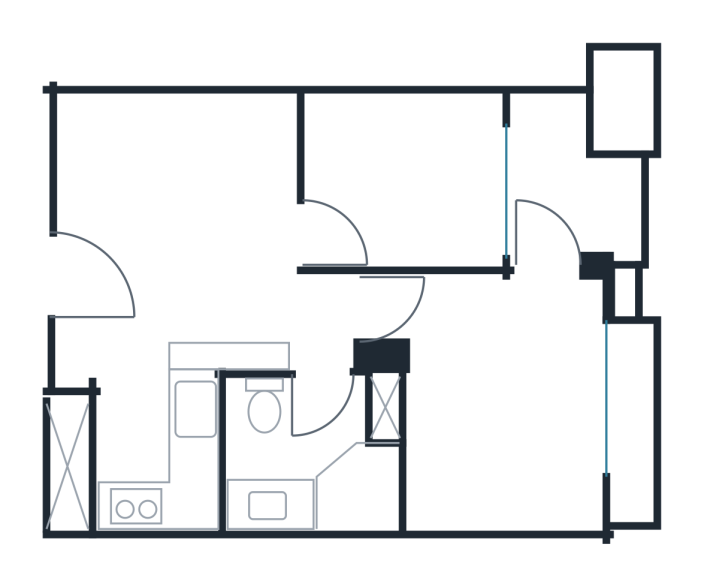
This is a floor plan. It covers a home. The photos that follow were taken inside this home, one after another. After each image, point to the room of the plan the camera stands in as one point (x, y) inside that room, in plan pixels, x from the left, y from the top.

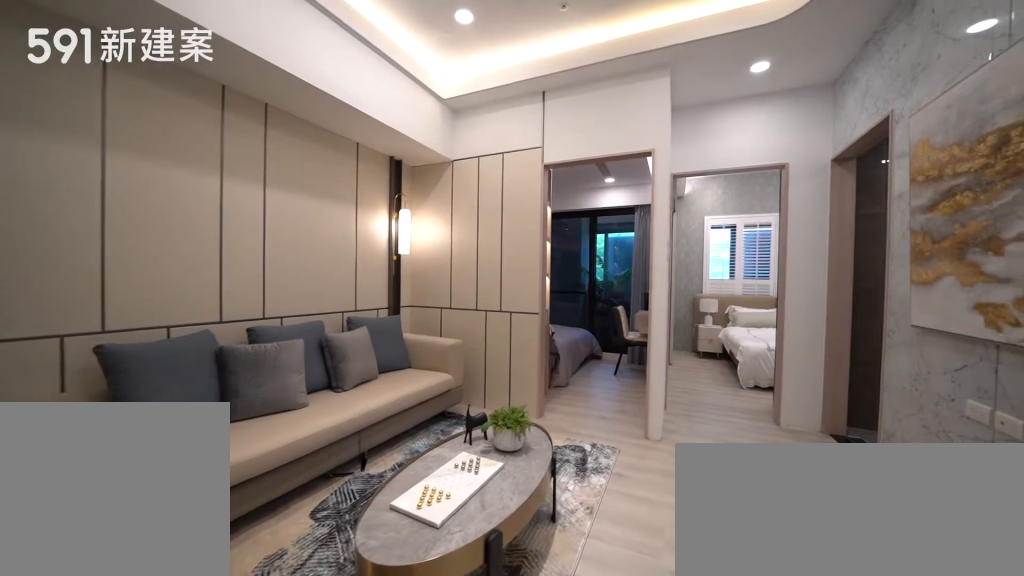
(179, 203)
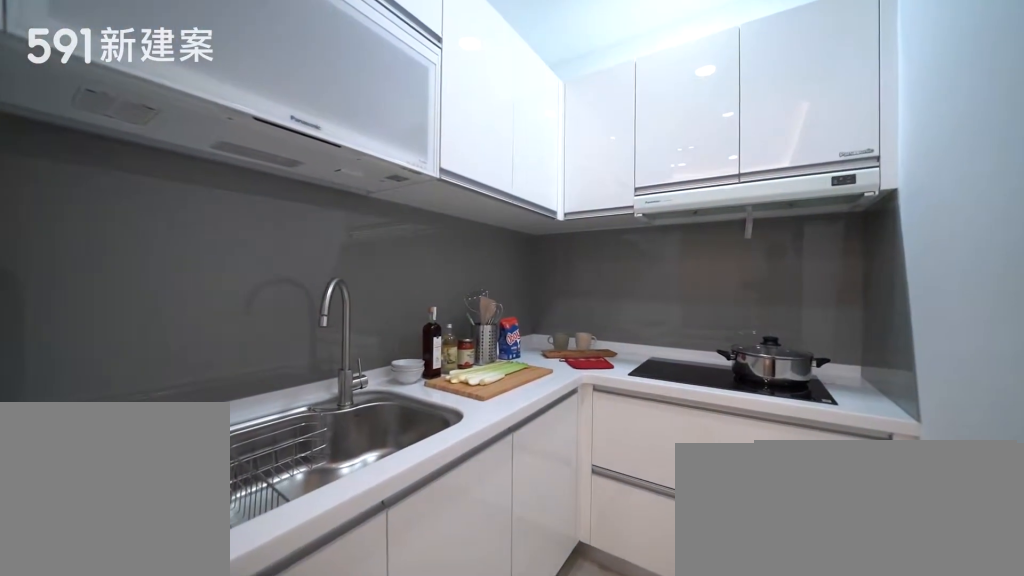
(148, 418)
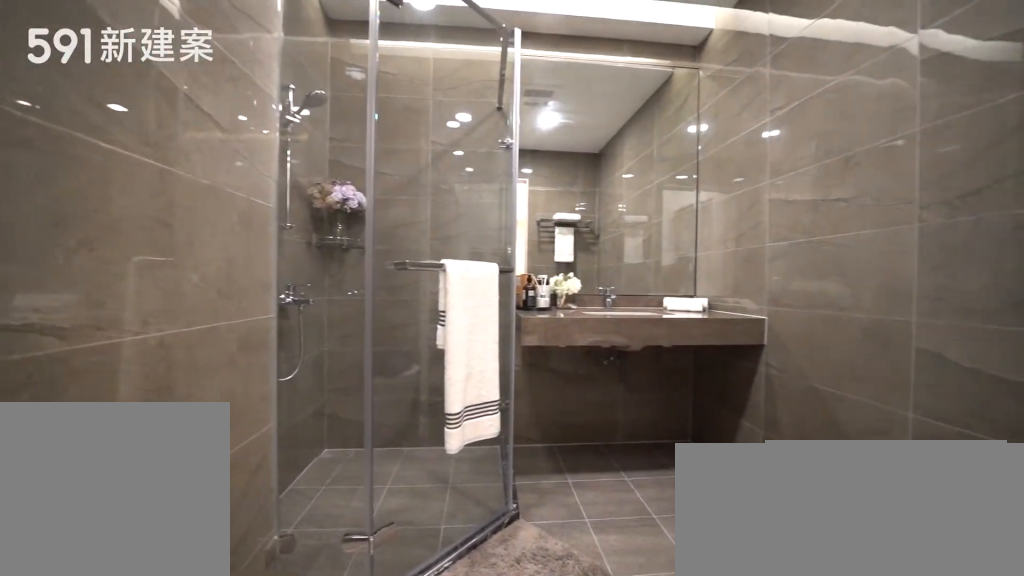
(312, 454)
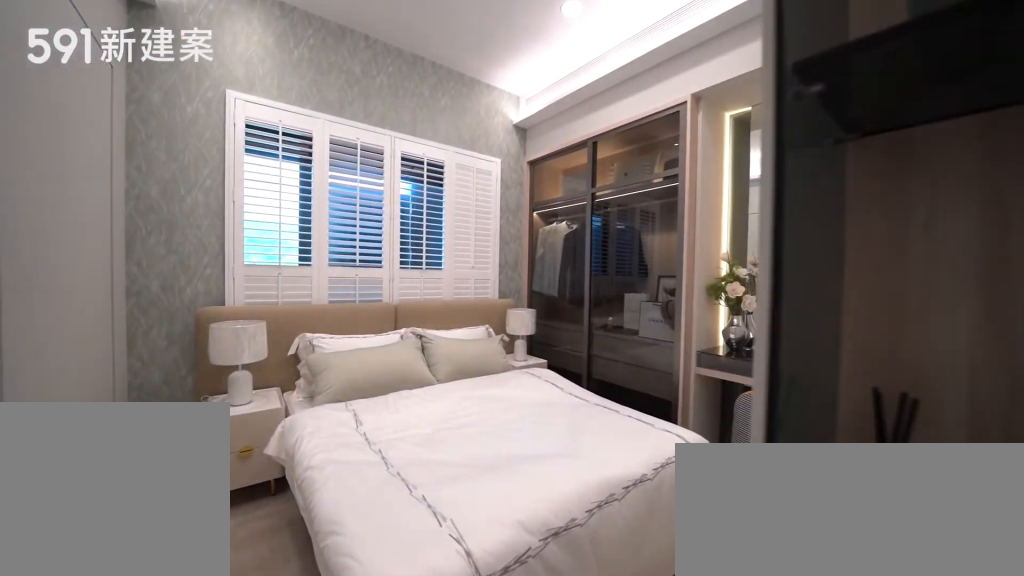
(503, 405)
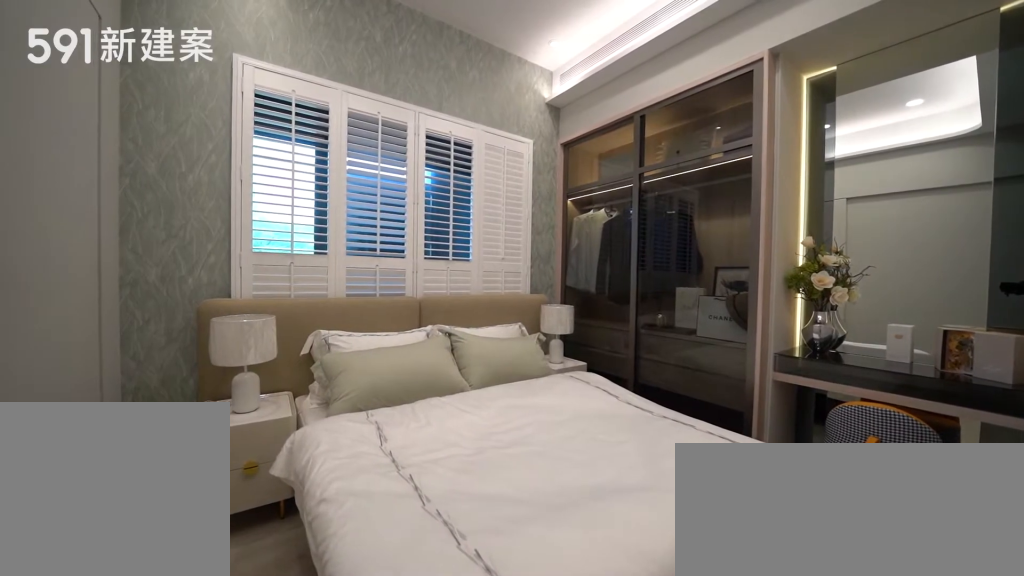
(503, 405)
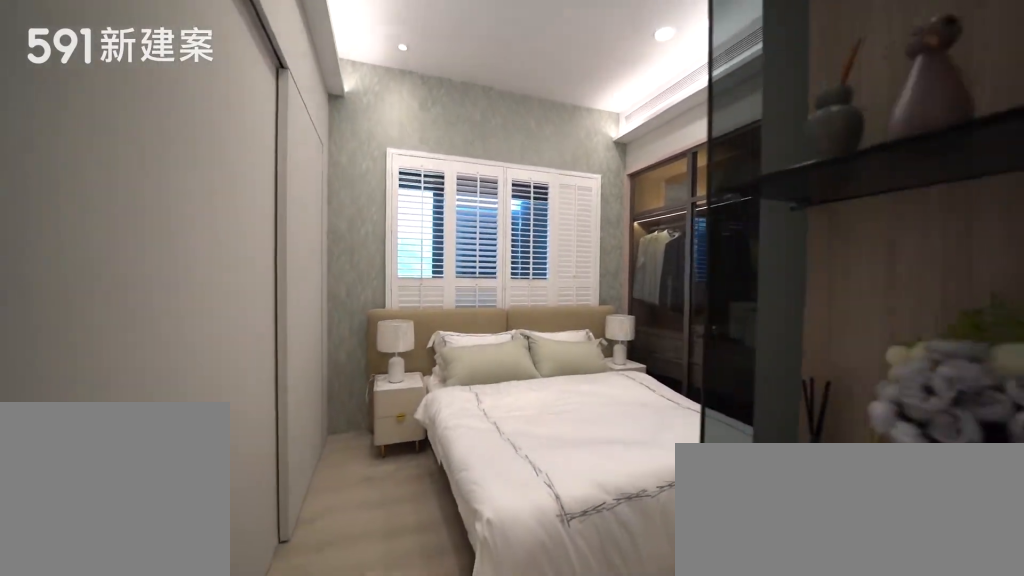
(503, 405)
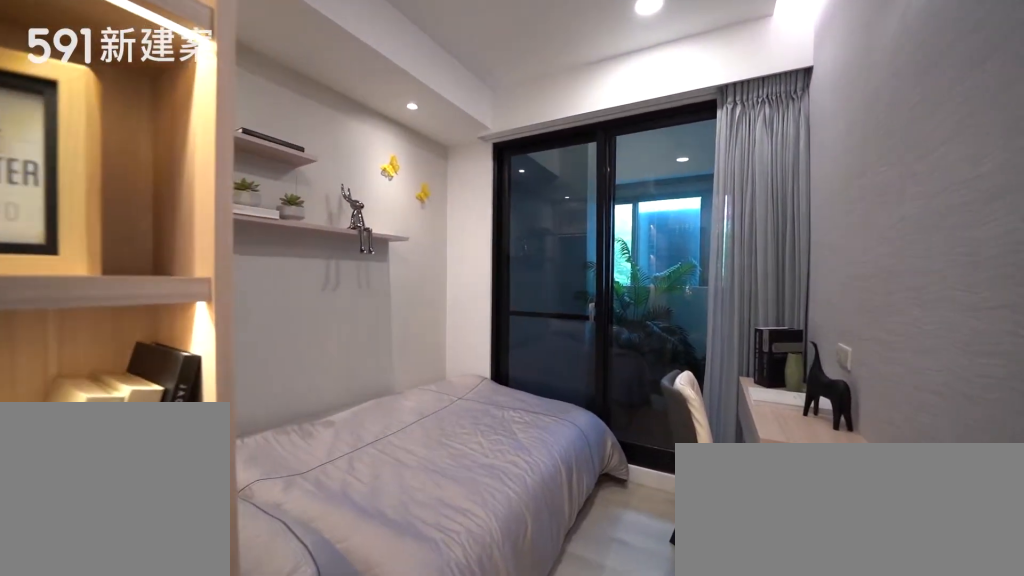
(408, 179)
